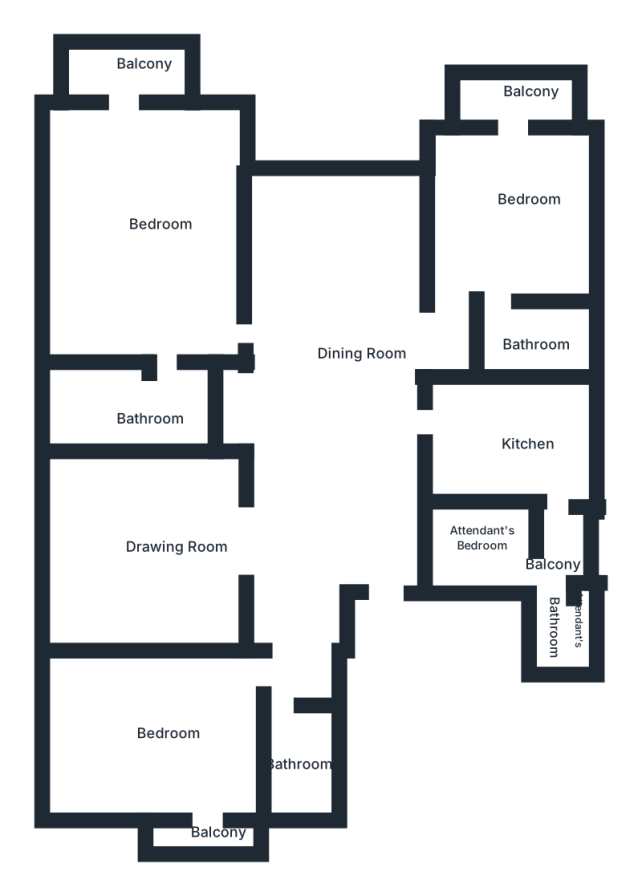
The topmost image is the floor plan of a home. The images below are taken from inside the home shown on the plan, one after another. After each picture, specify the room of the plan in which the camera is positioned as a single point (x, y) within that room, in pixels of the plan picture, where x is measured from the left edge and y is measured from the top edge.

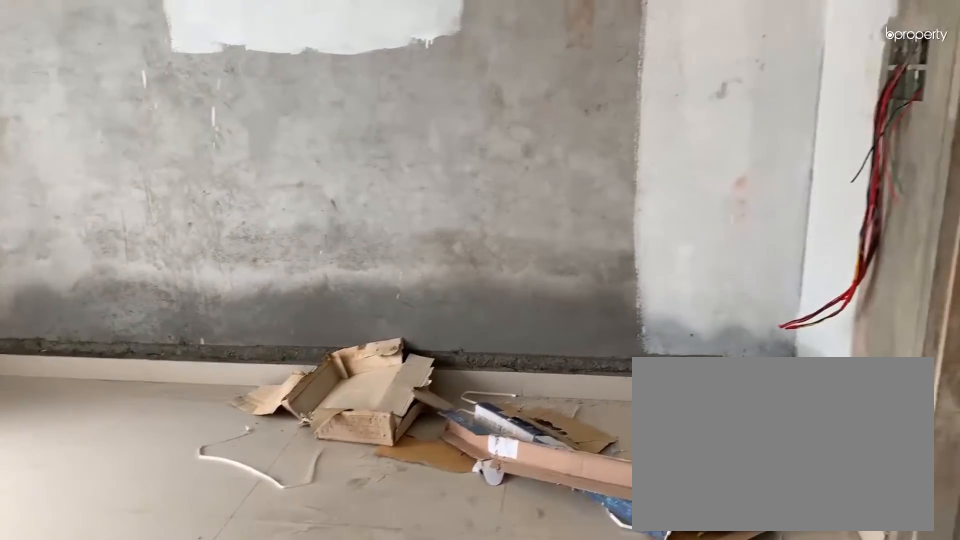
(141, 544)
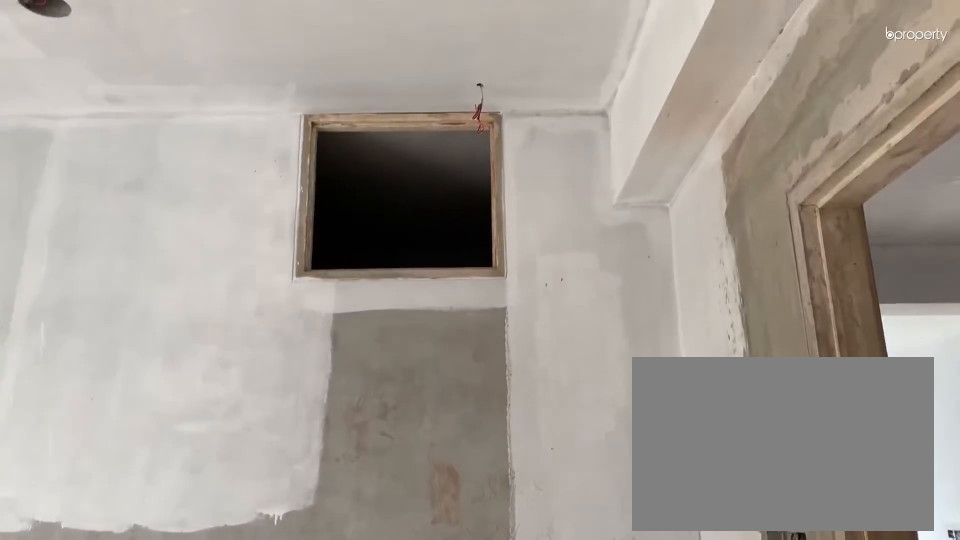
(155, 545)
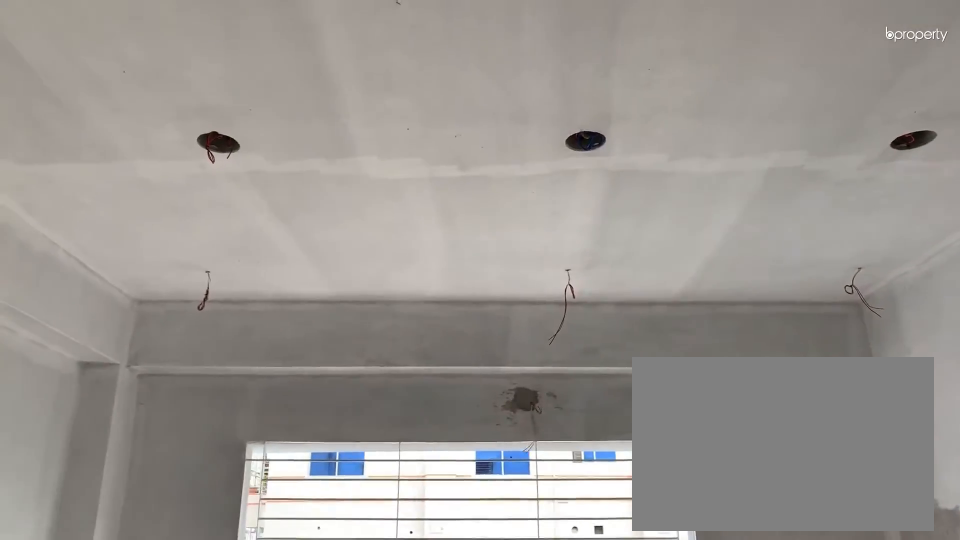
(155, 545)
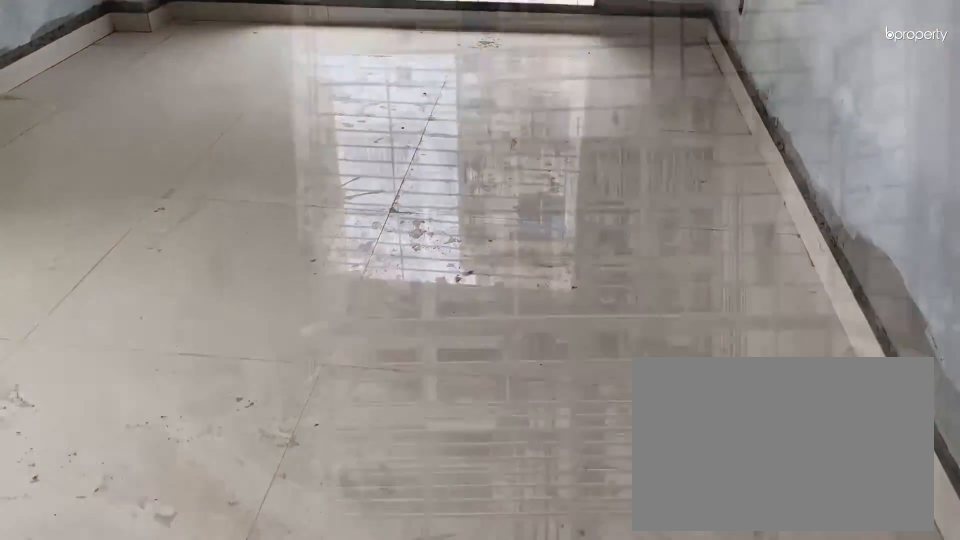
(189, 731)
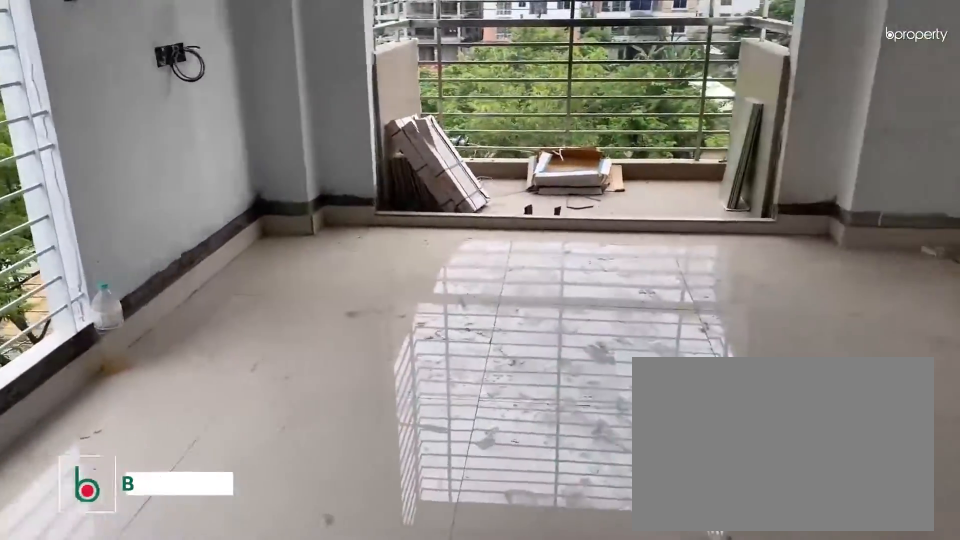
(161, 251)
